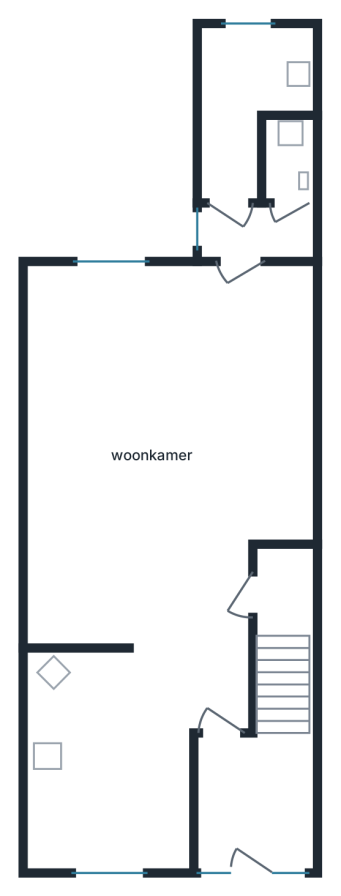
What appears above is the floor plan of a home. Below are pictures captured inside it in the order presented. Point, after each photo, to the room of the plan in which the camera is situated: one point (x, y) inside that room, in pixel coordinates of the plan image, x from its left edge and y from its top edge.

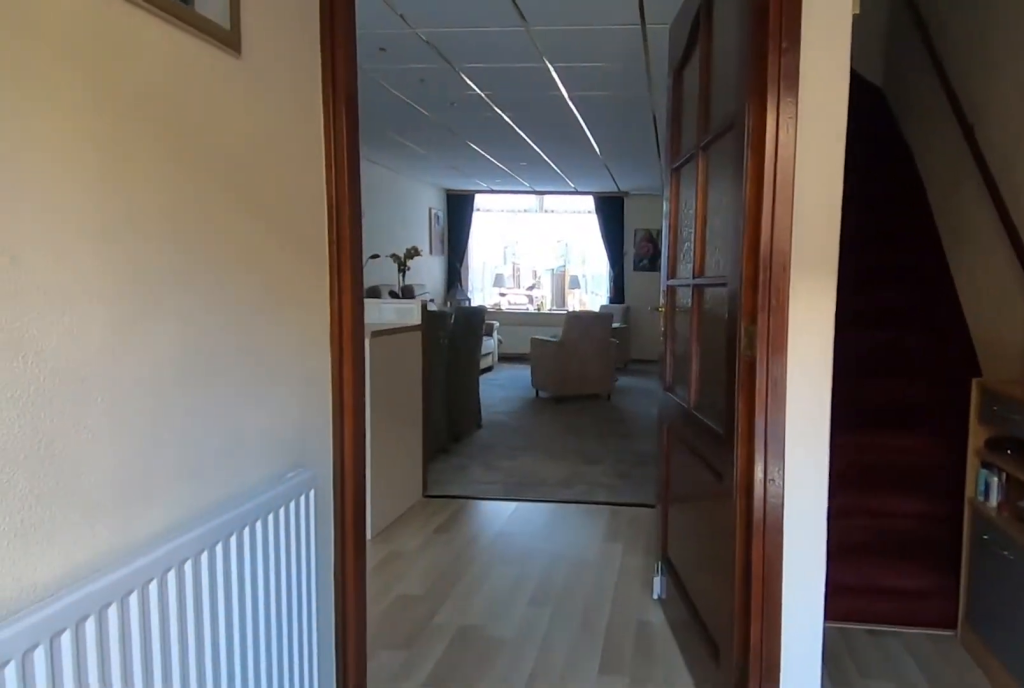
(251, 800)
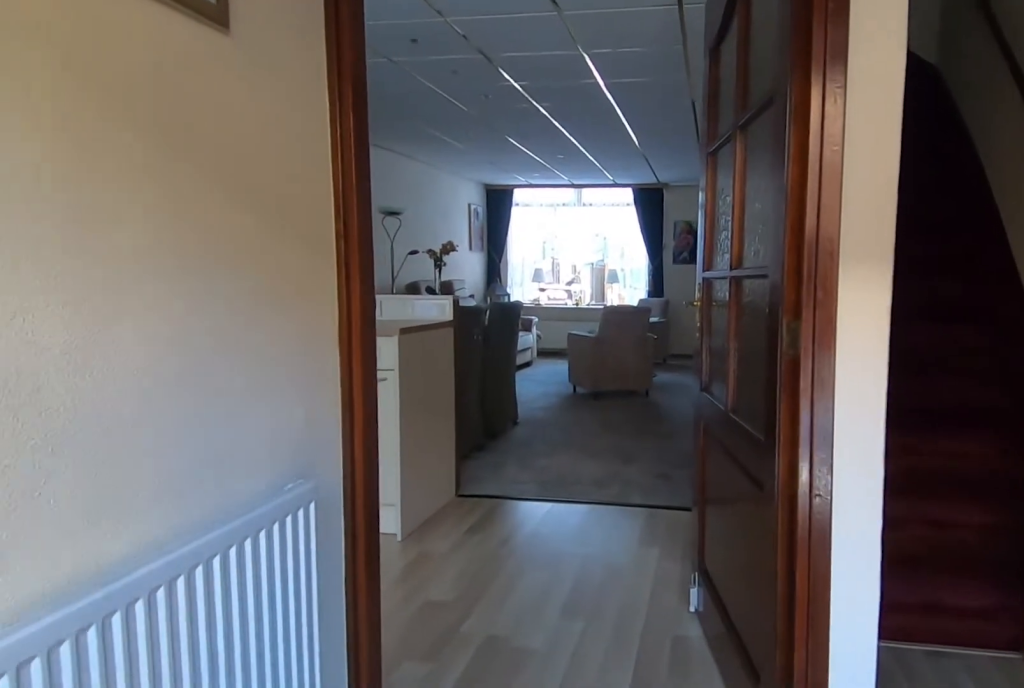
(251, 800)
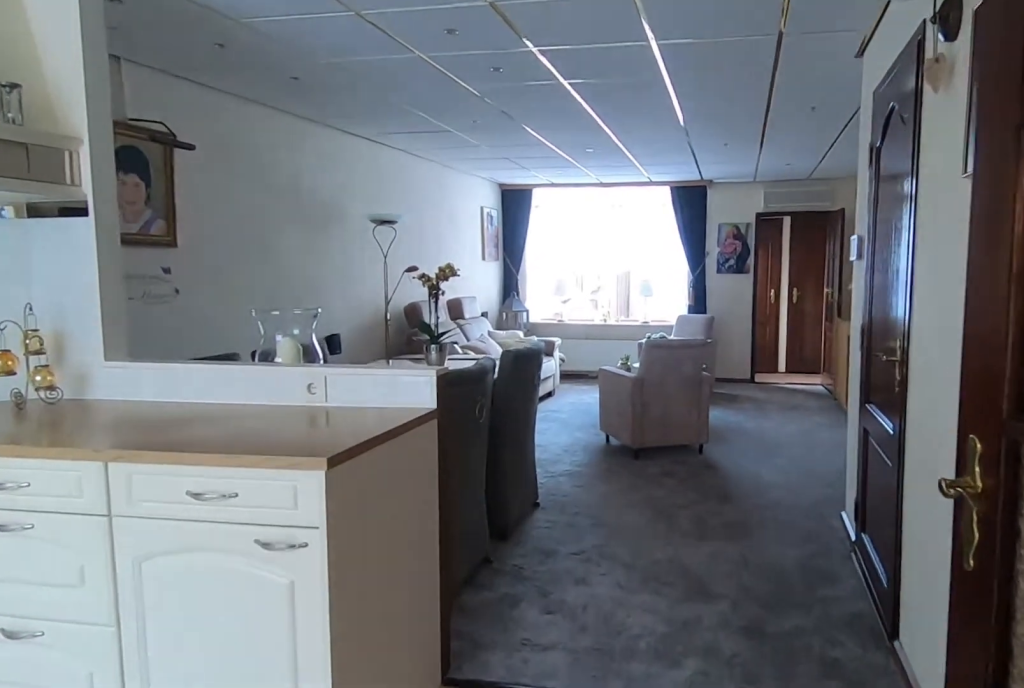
(145, 508)
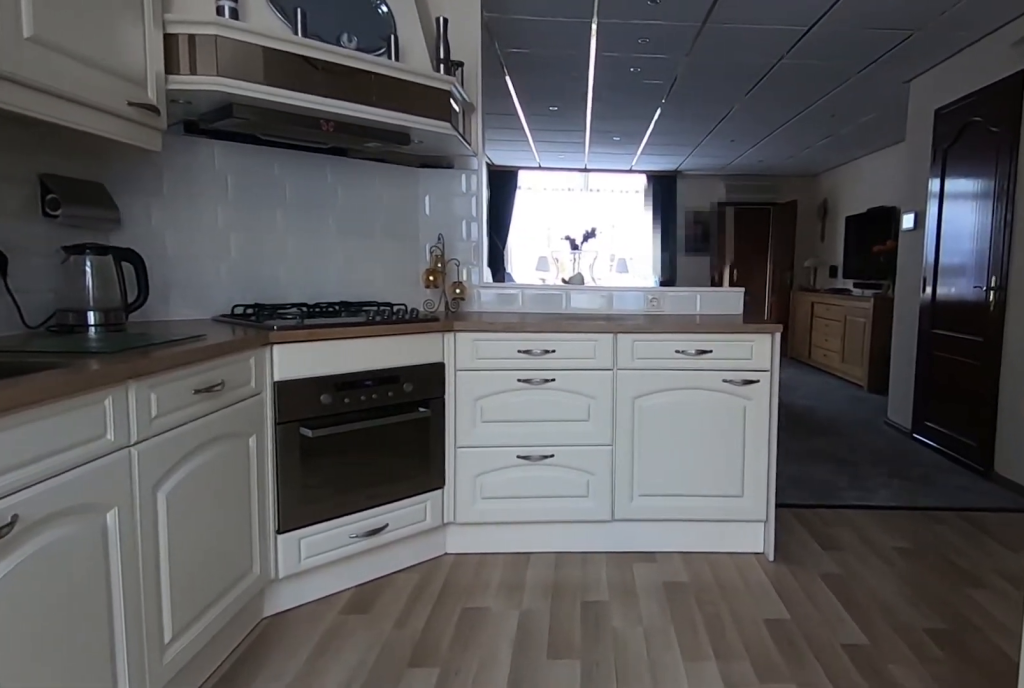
(104, 764)
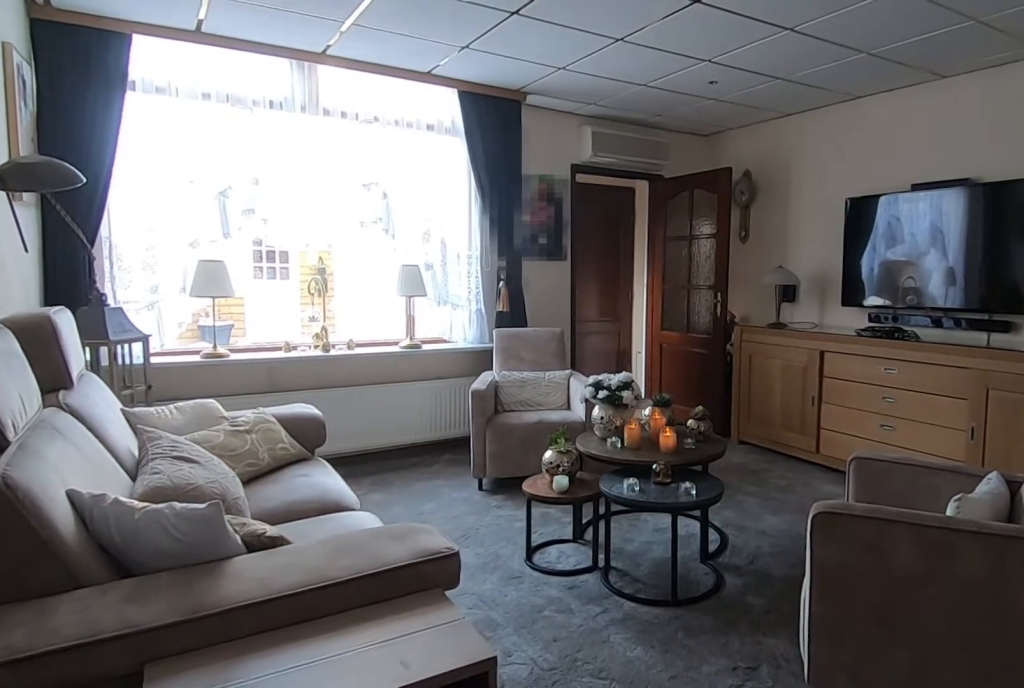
(143, 508)
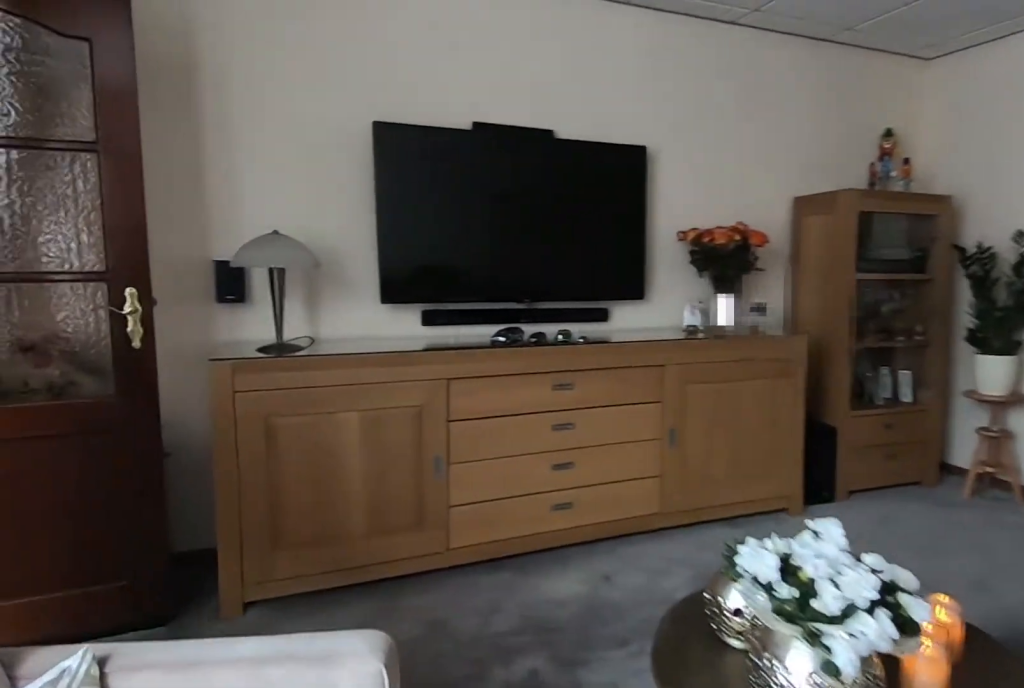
(143, 508)
